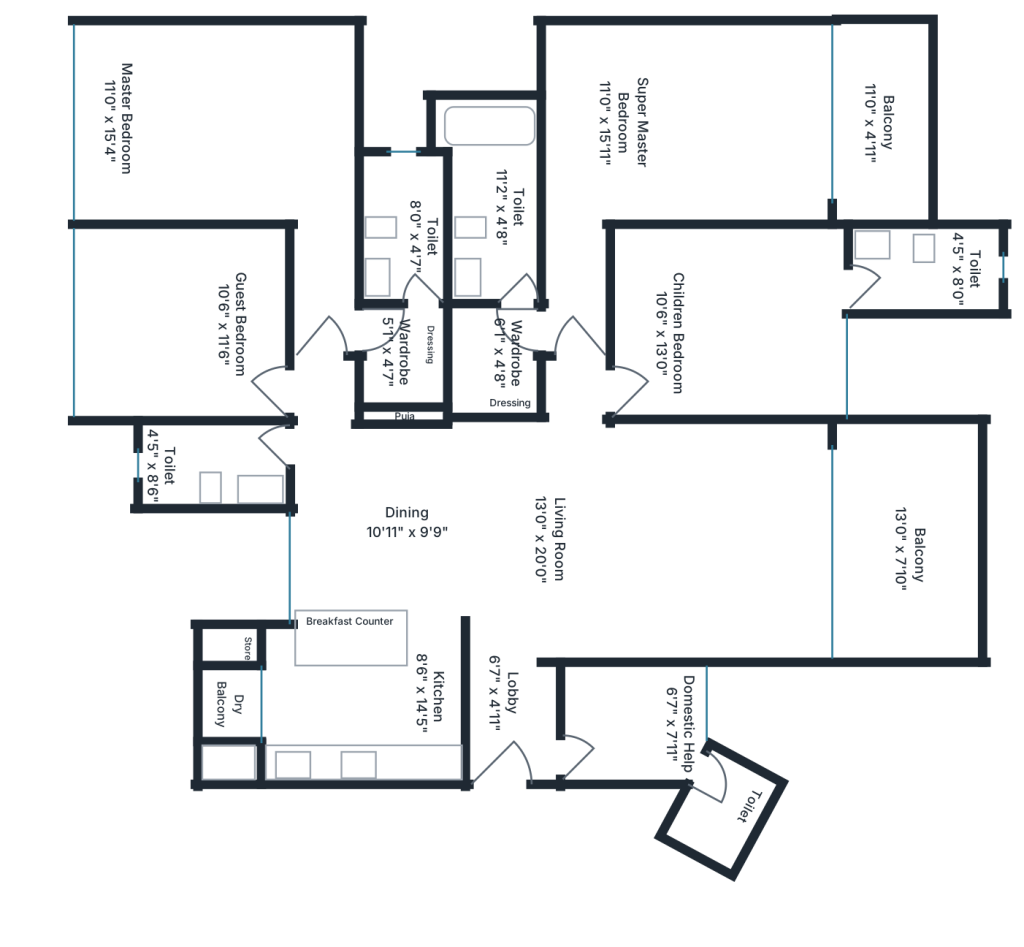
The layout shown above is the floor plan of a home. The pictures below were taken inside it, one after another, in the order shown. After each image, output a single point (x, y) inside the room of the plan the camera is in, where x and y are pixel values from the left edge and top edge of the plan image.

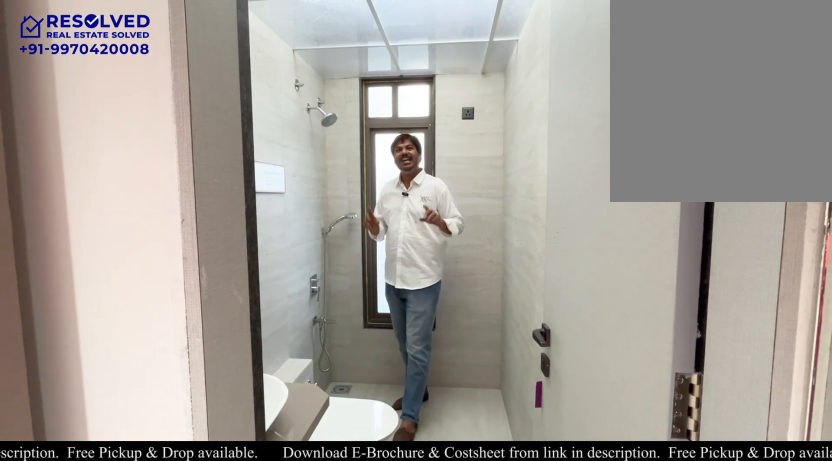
(403, 230)
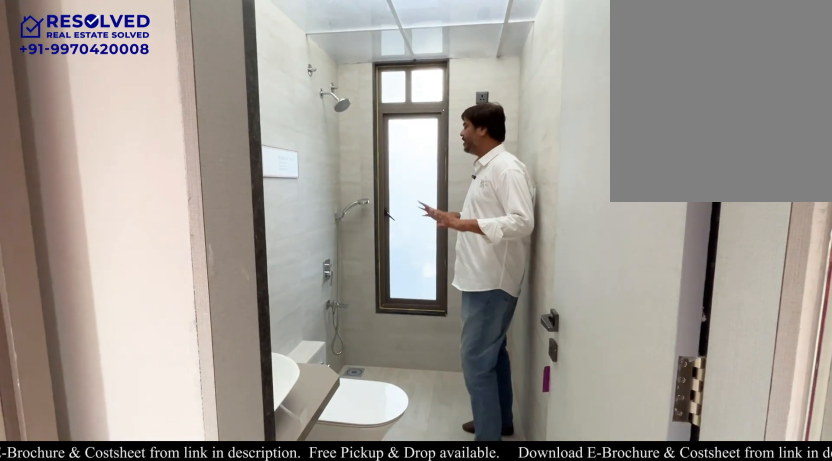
(403, 230)
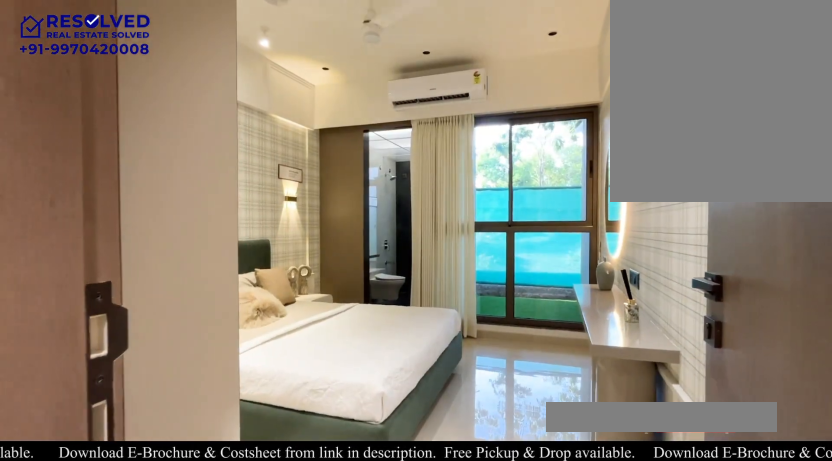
(730, 322)
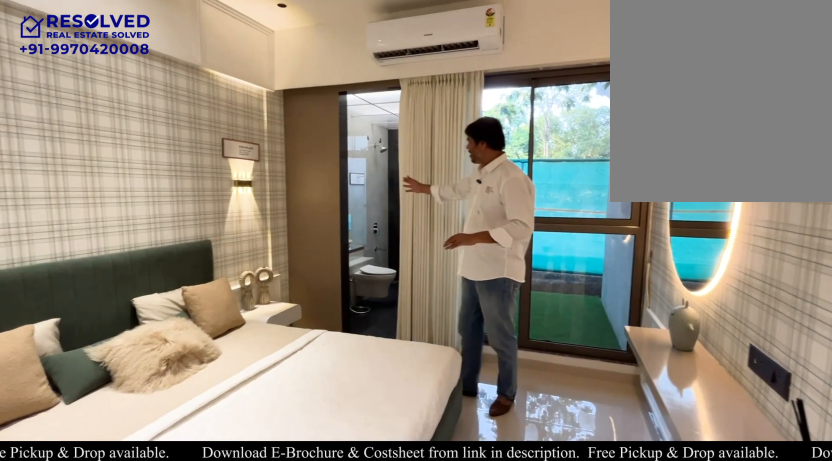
(730, 322)
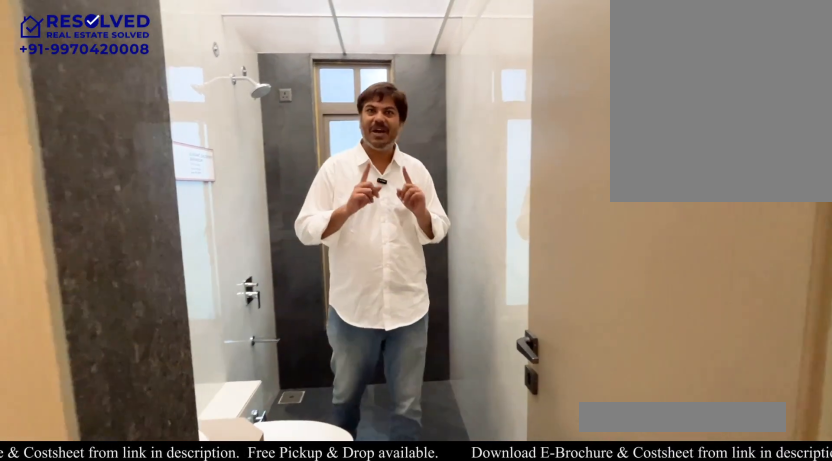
(920, 267)
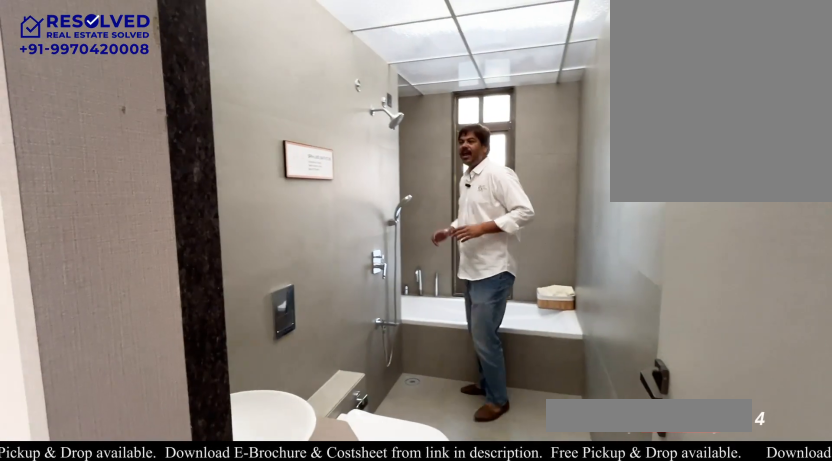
(492, 196)
